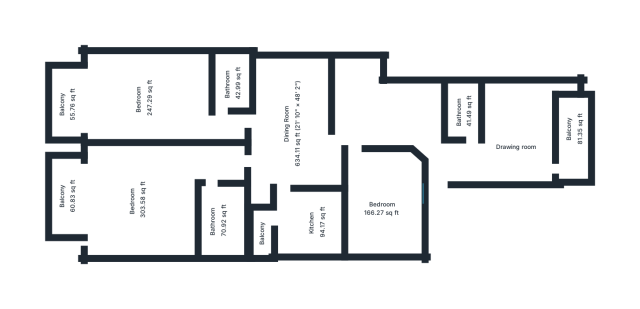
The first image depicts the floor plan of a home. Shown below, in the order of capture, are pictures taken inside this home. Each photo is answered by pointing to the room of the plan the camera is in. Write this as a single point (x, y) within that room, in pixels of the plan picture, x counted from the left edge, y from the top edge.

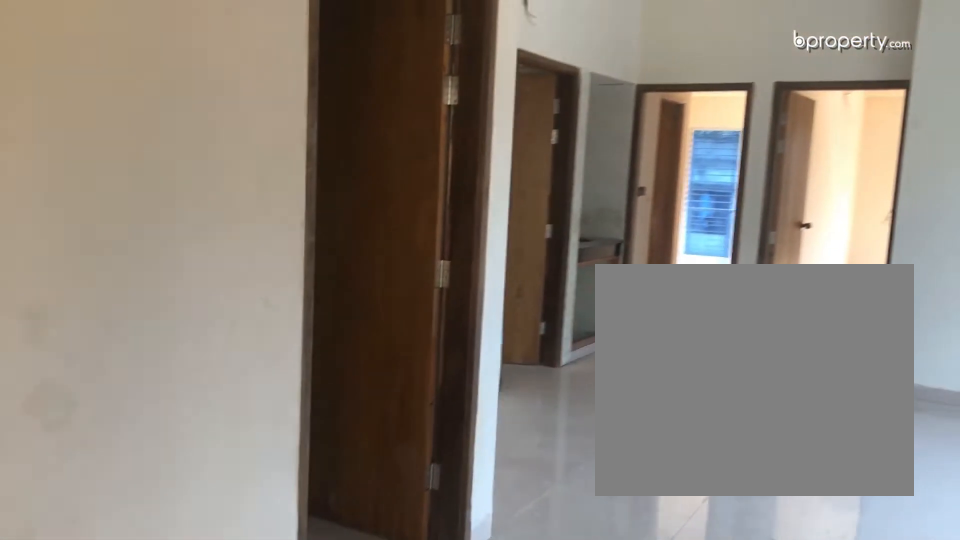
(289, 124)
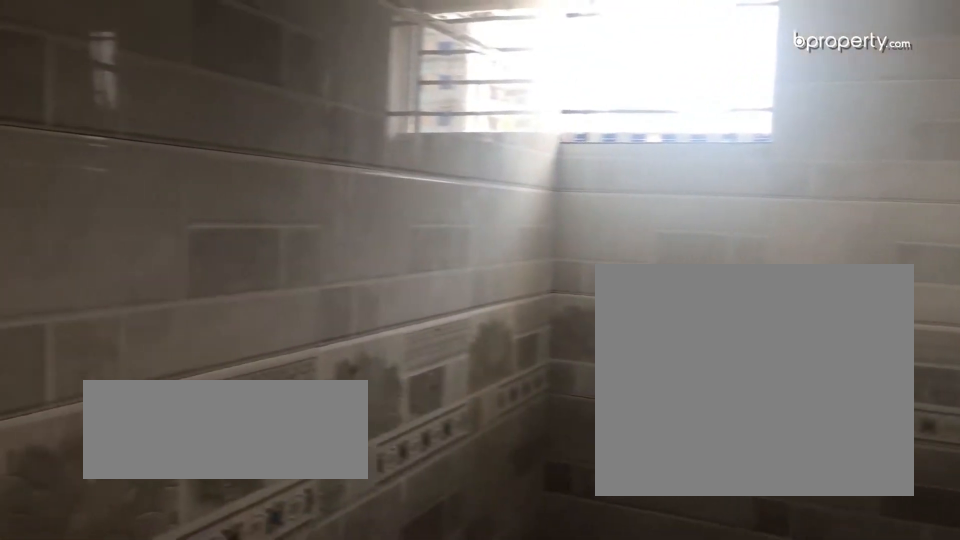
(465, 111)
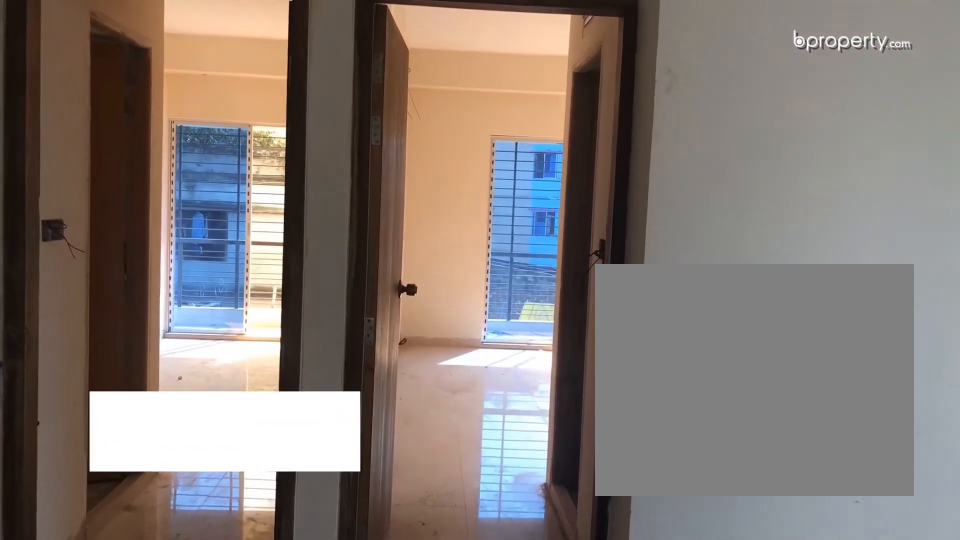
(272, 120)
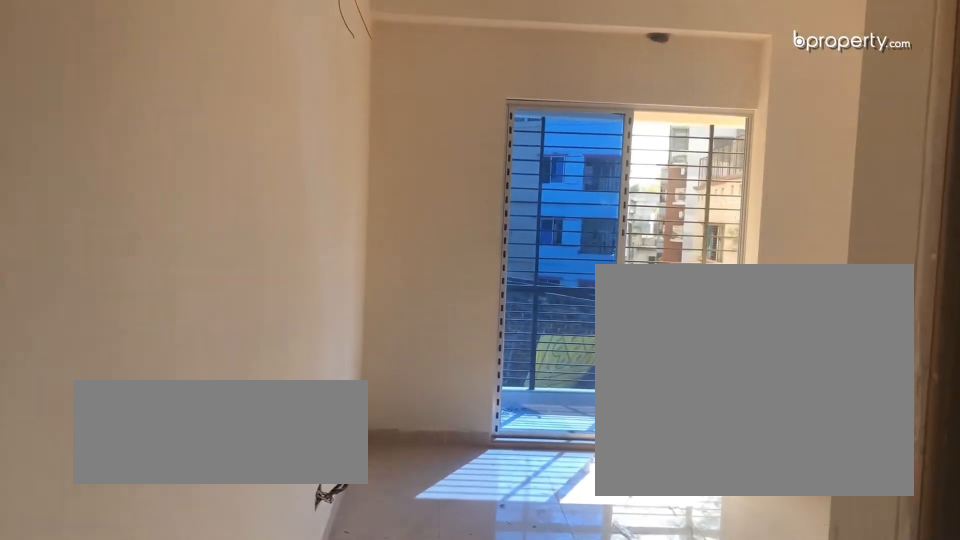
(142, 103)
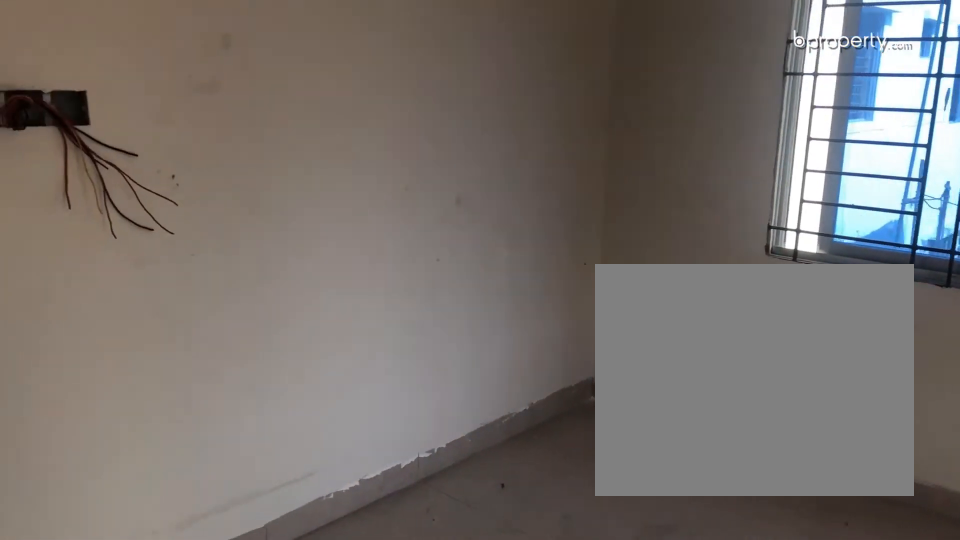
(141, 197)
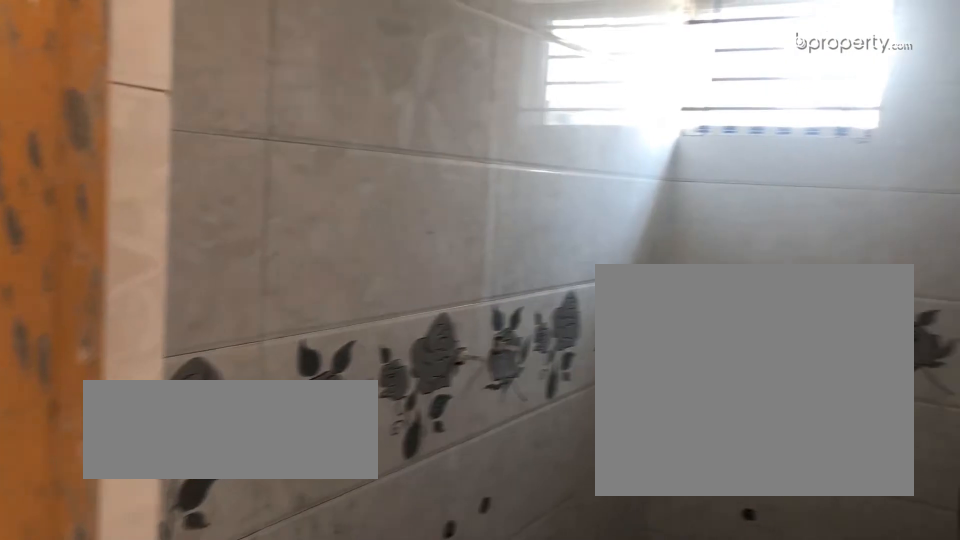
(217, 226)
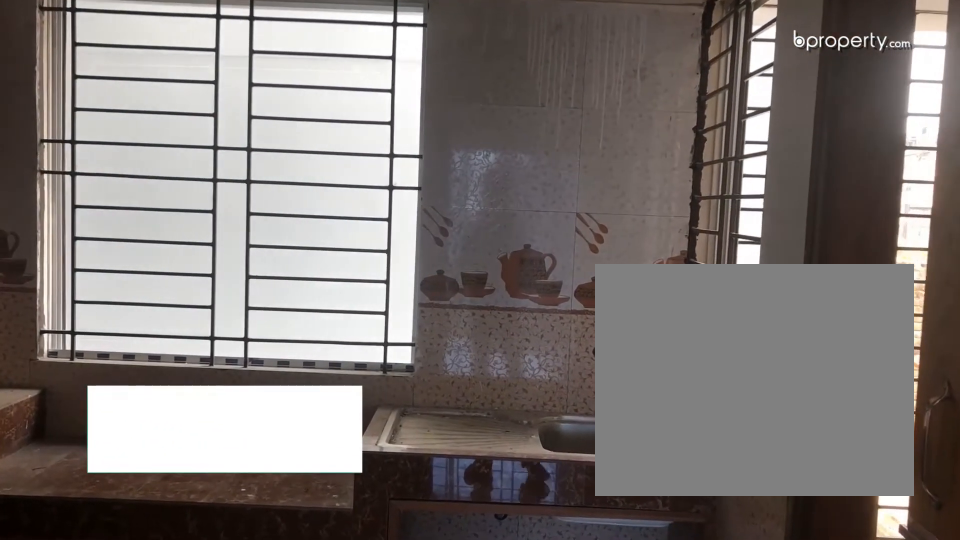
(314, 220)
